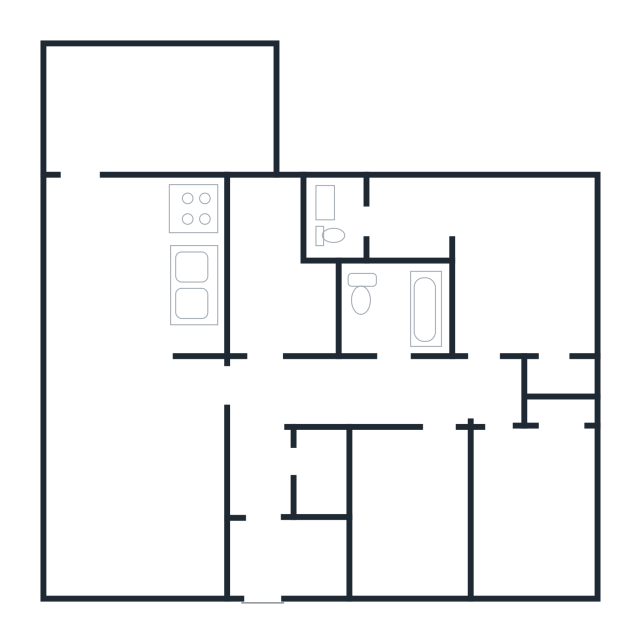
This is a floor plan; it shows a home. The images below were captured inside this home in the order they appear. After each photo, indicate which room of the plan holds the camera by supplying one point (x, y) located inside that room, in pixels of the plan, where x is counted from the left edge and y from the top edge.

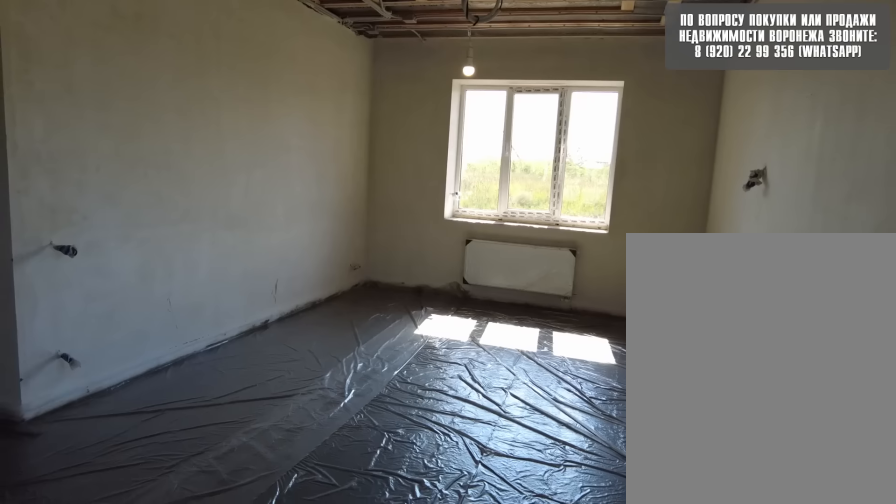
(107, 291)
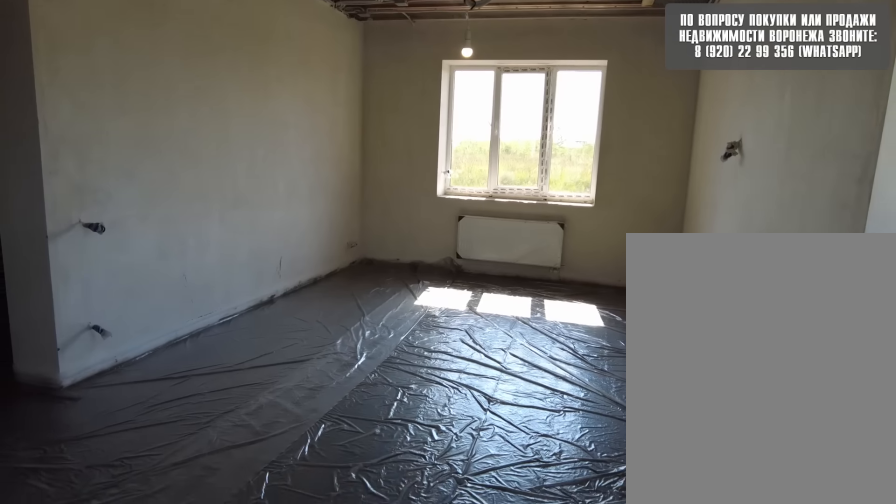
(109, 273)
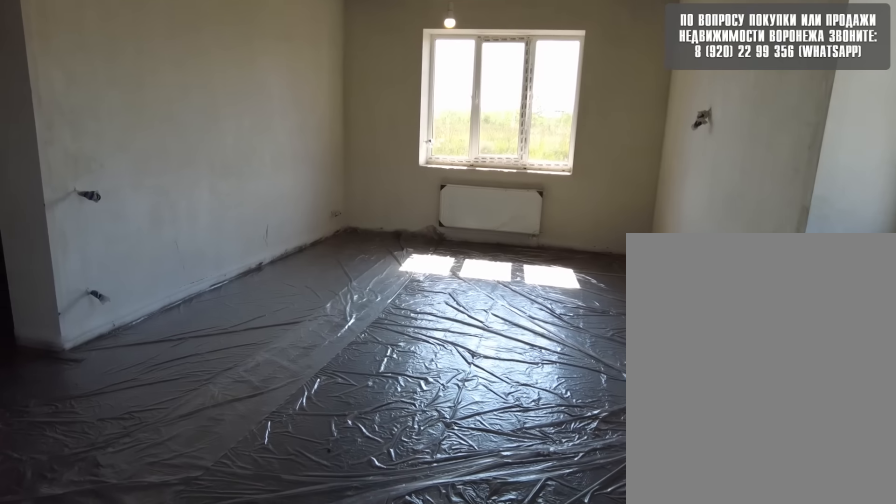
(109, 255)
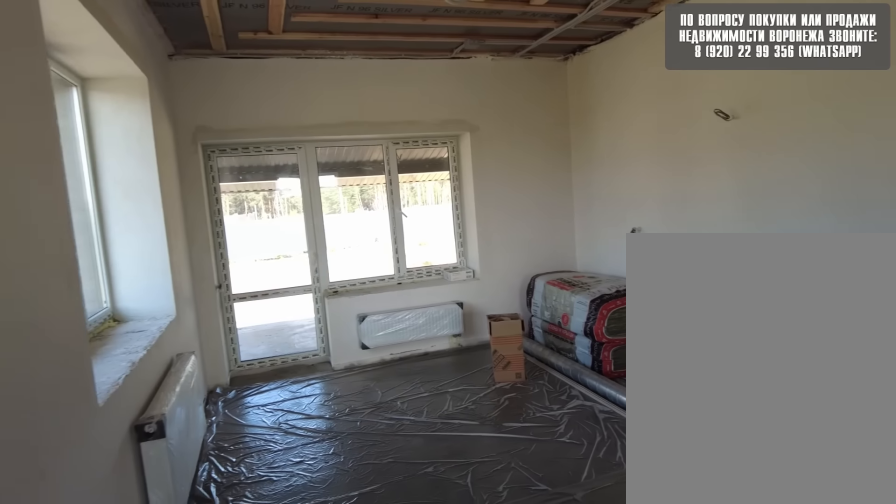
(109, 229)
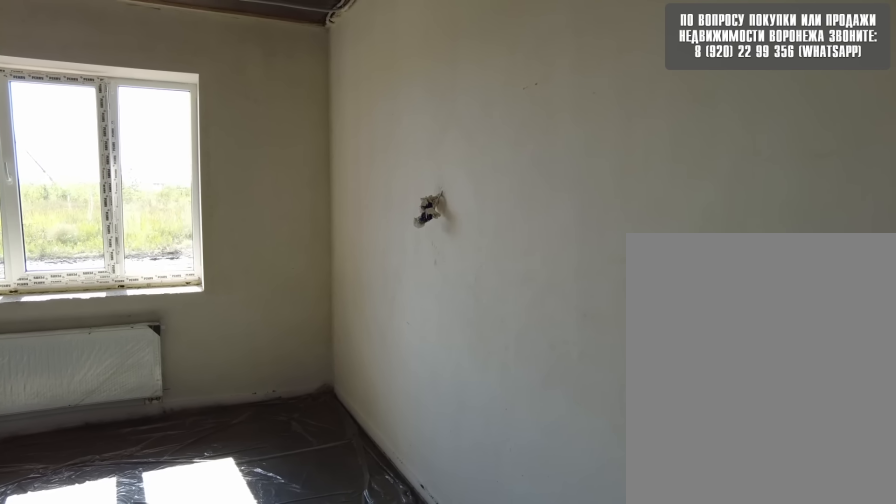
(110, 231)
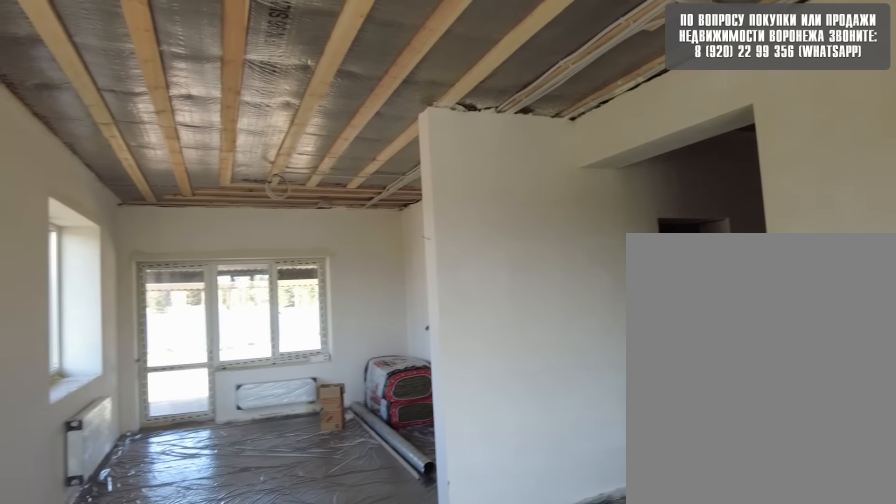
(109, 229)
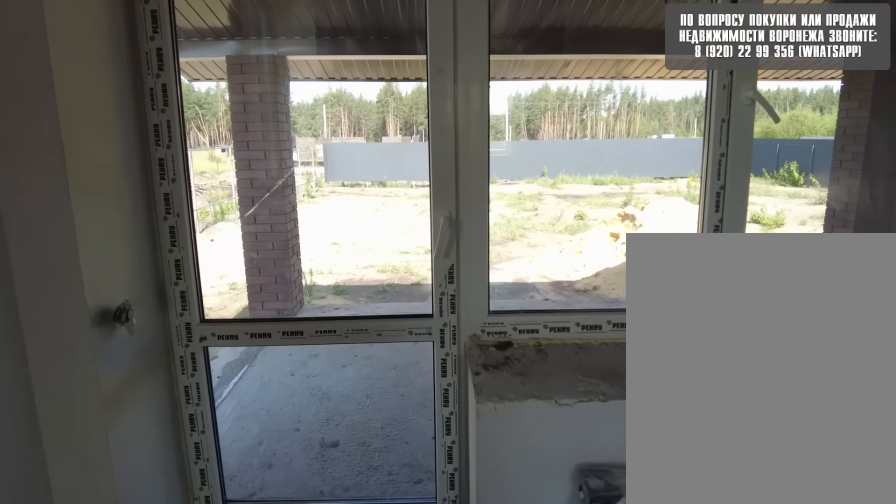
(112, 223)
